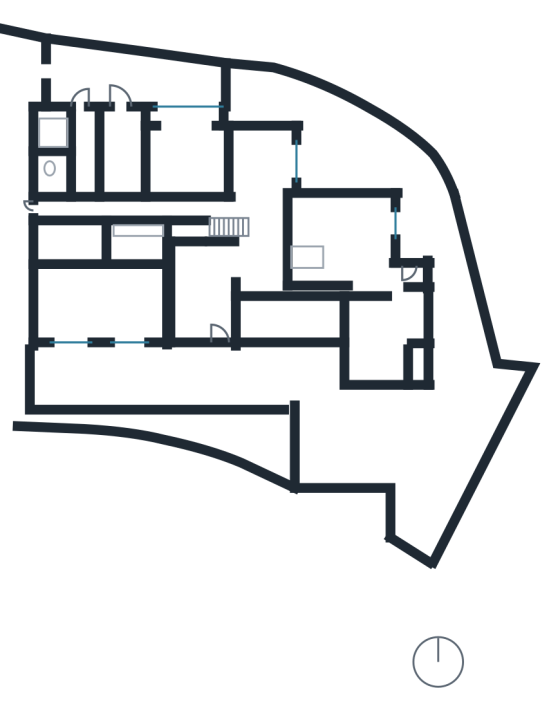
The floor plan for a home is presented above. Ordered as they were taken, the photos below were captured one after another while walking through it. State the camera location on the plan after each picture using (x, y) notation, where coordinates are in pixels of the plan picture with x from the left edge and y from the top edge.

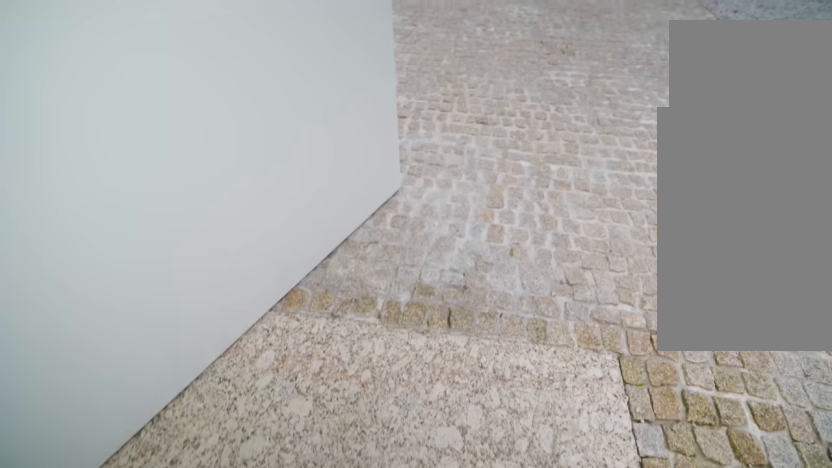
(301, 494)
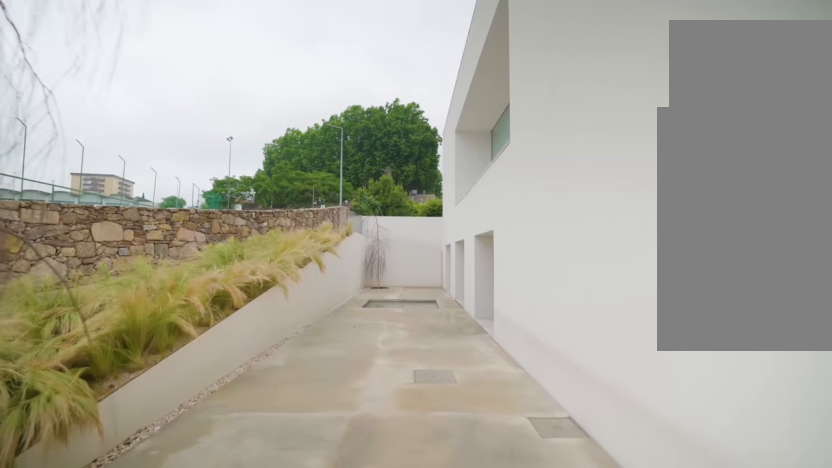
(319, 384)
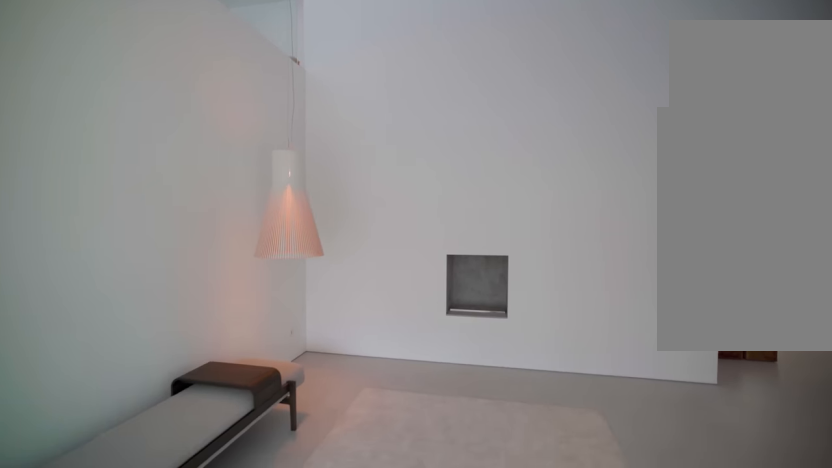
(196, 270)
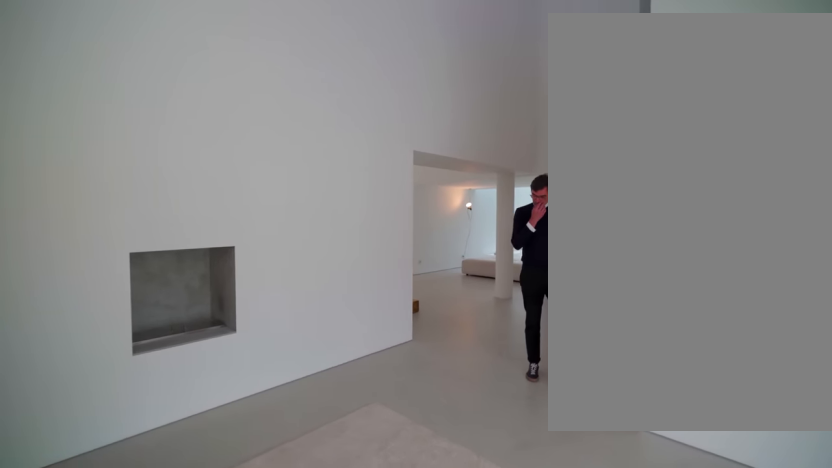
(183, 285)
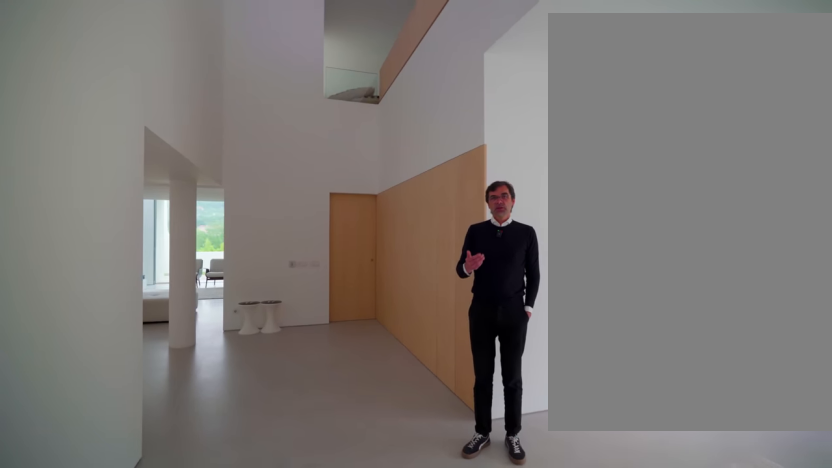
(185, 278)
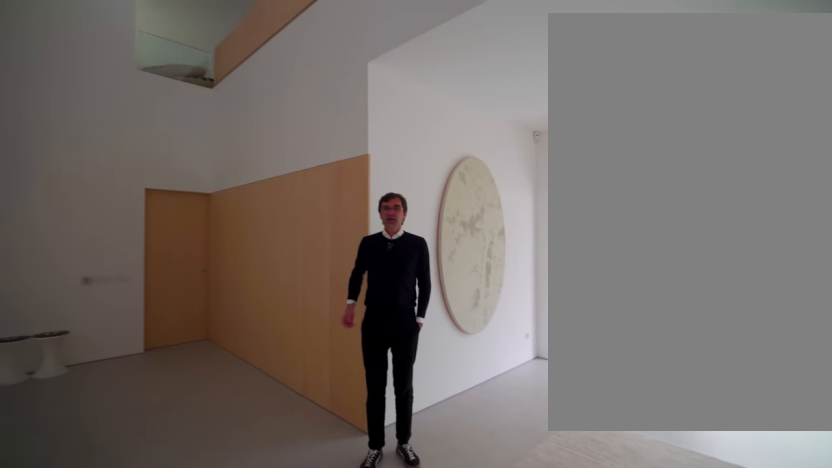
(190, 259)
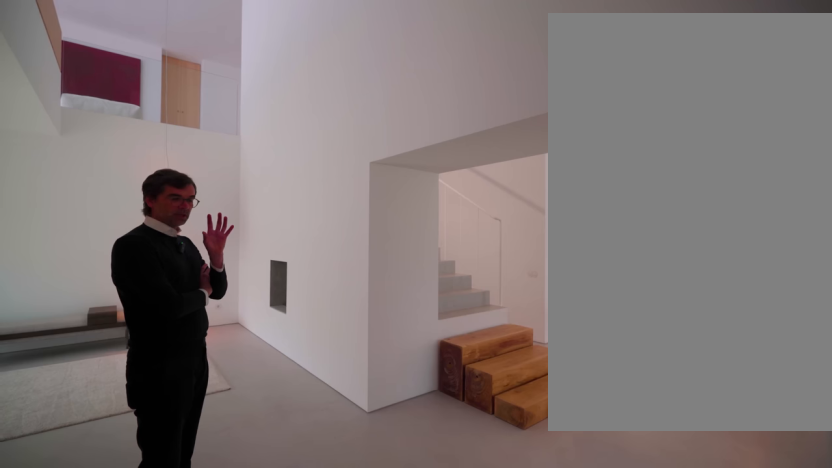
(258, 259)
